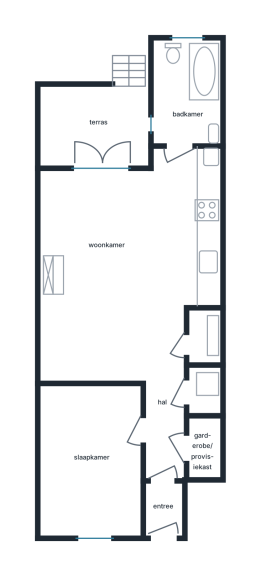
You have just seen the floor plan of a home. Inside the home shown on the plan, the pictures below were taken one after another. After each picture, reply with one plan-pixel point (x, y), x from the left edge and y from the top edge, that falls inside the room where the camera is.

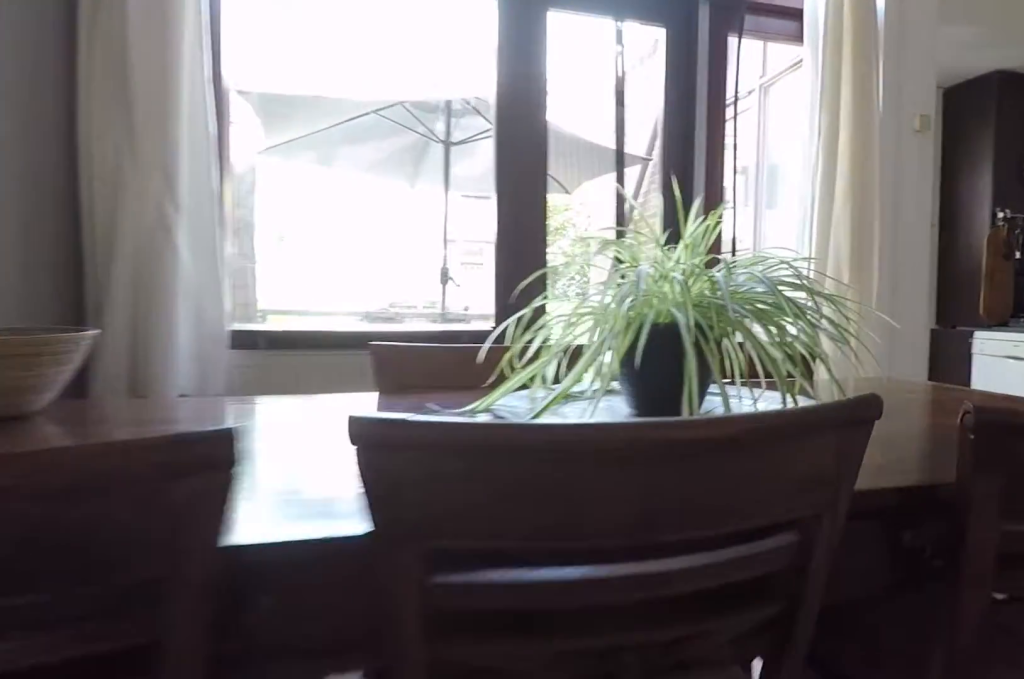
(136, 234)
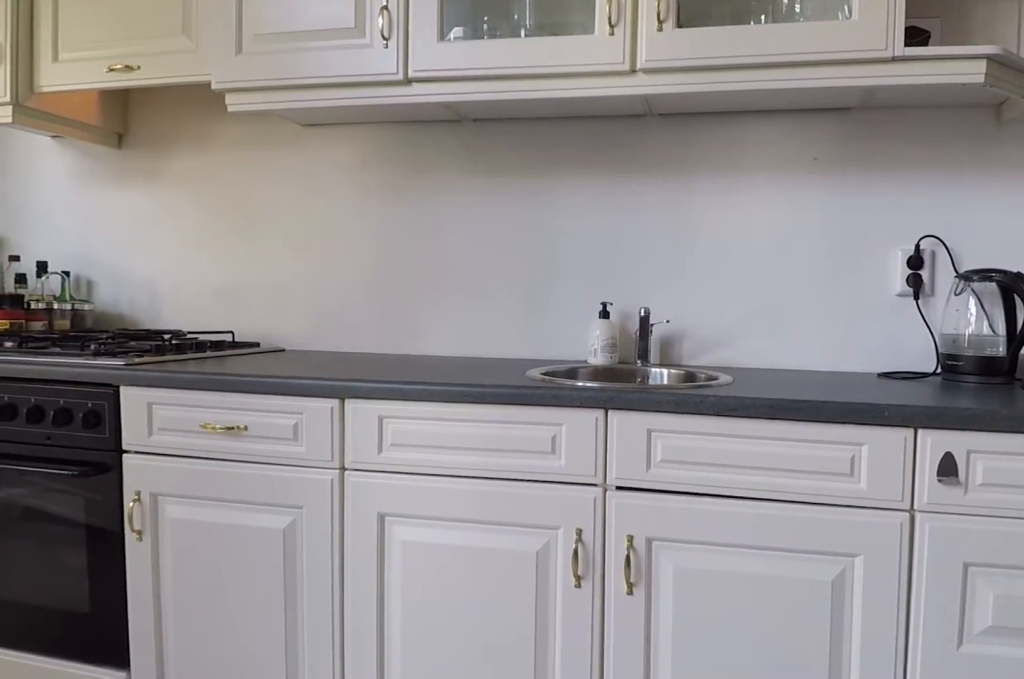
(136, 234)
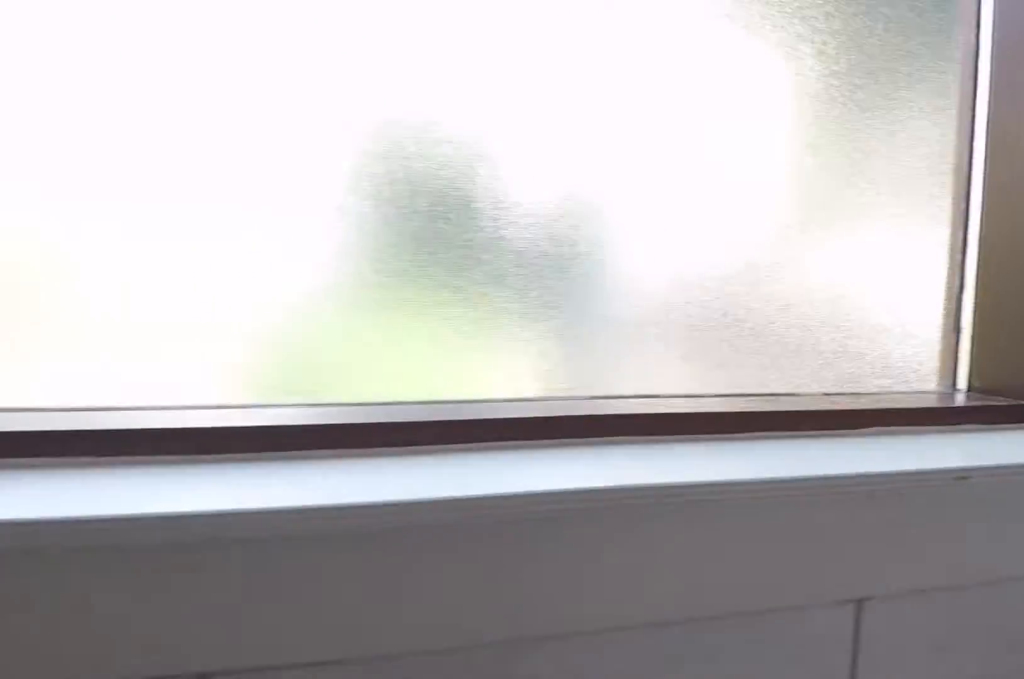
(189, 93)
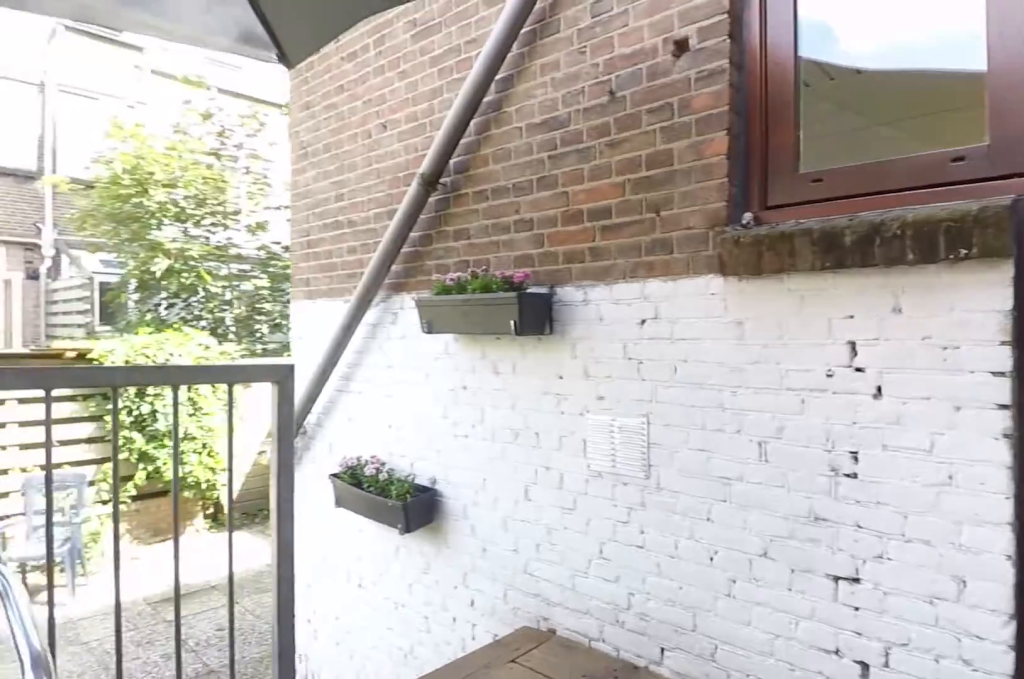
(94, 126)
